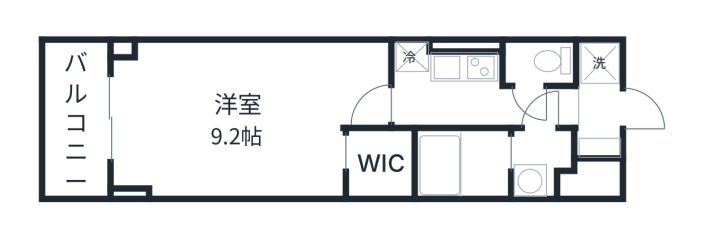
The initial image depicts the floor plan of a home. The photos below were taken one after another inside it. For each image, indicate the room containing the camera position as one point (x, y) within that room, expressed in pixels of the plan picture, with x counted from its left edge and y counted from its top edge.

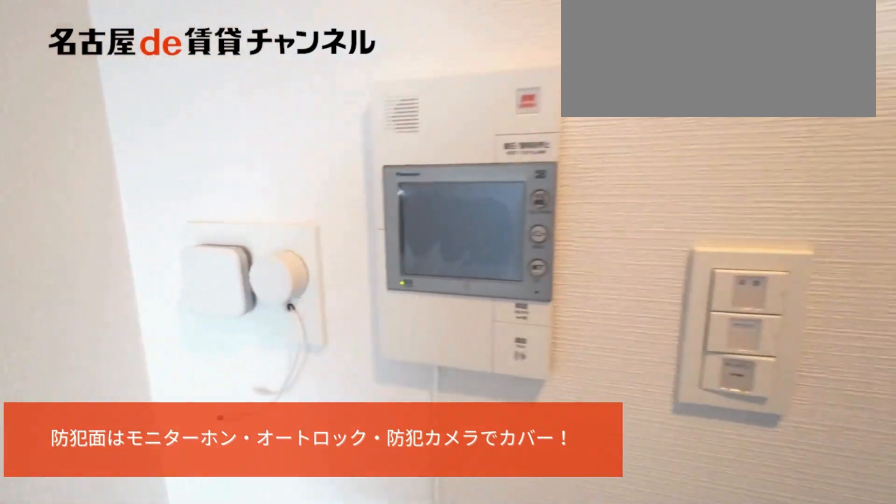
(243, 116)
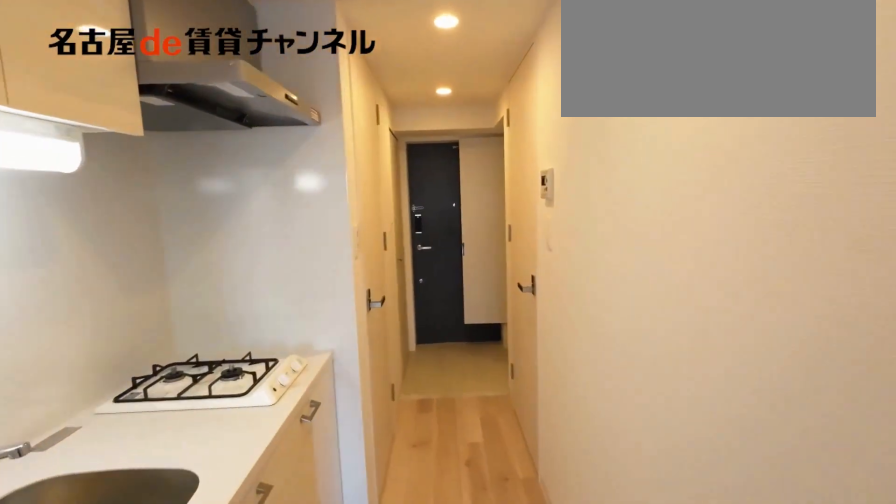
(480, 104)
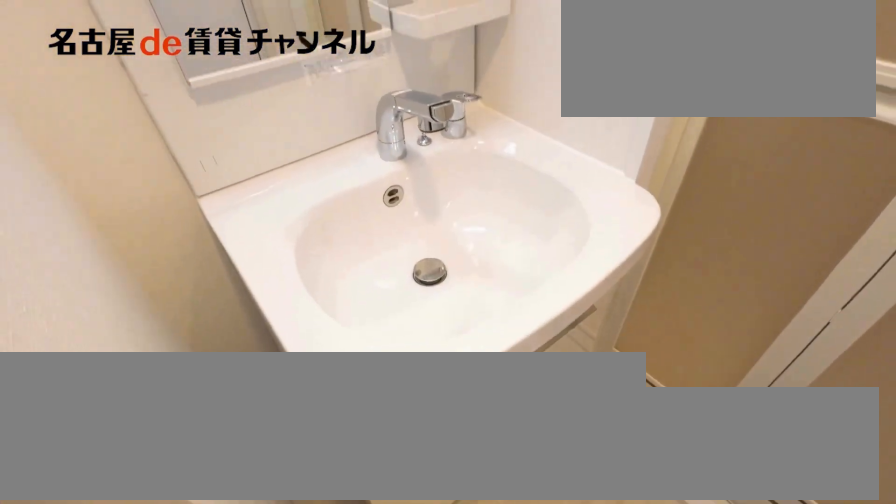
(541, 162)
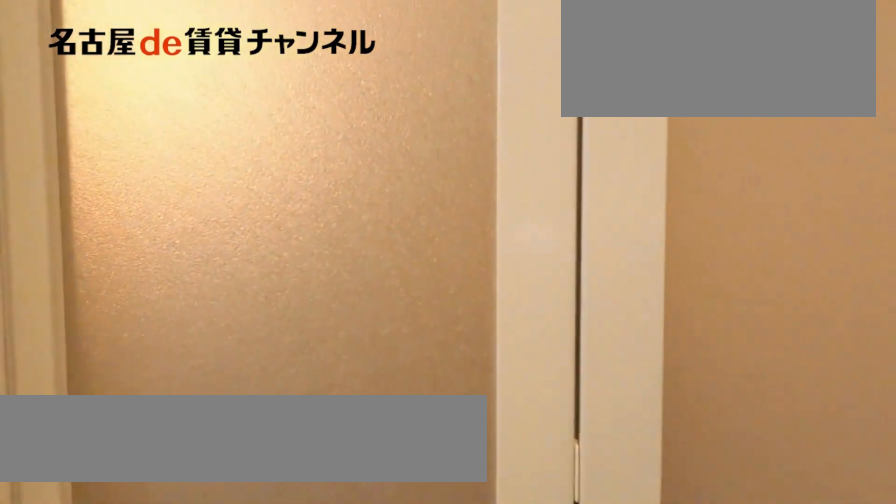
(541, 162)
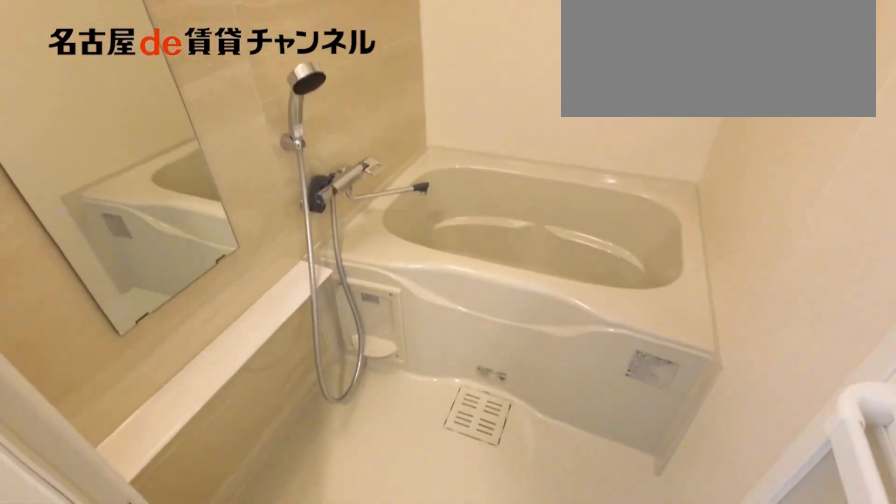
(463, 165)
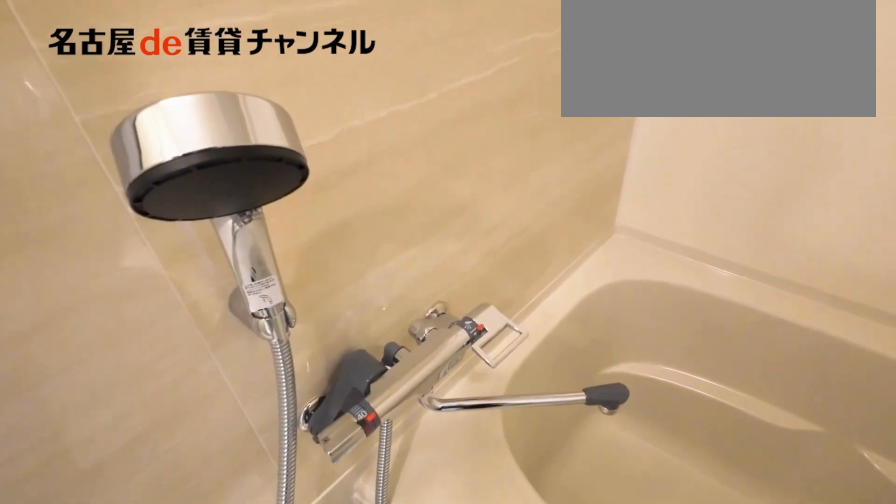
(463, 165)
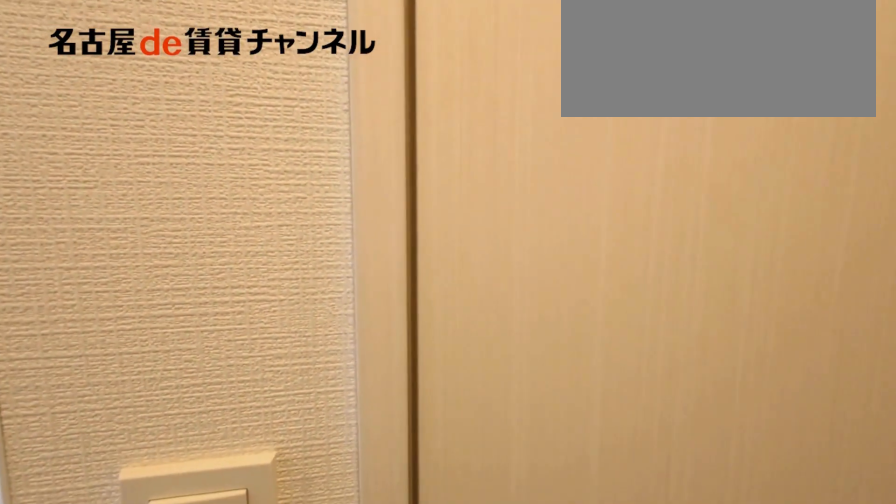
(480, 104)
